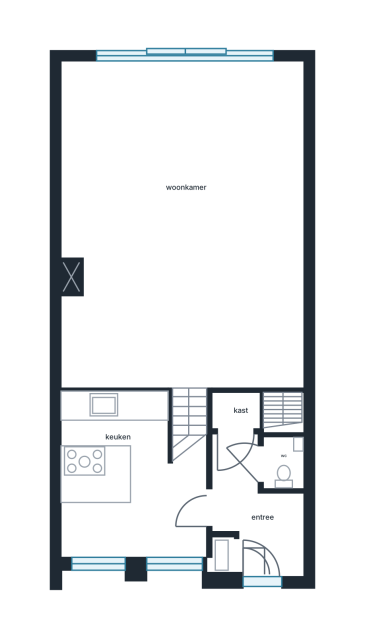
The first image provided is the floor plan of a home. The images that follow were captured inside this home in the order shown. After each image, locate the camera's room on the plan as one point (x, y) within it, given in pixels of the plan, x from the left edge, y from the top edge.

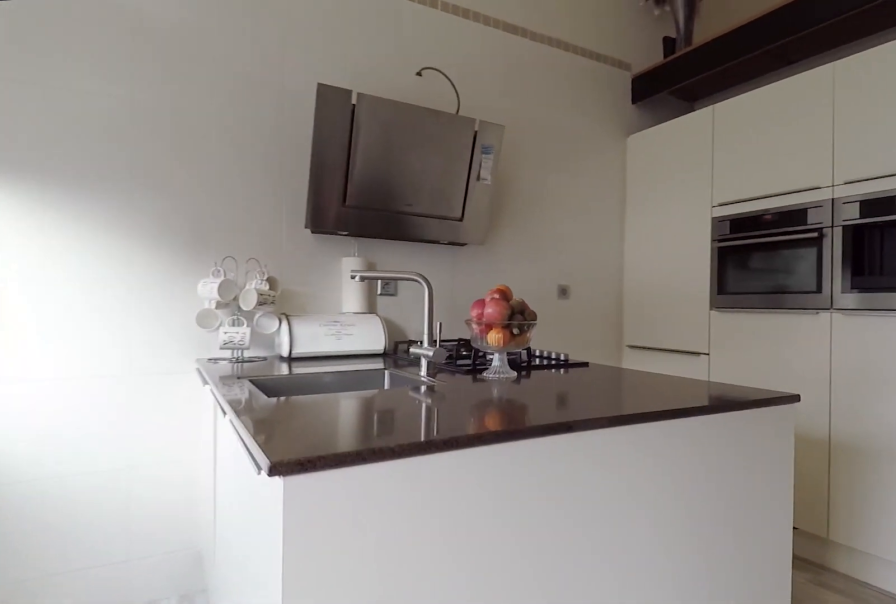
(128, 479)
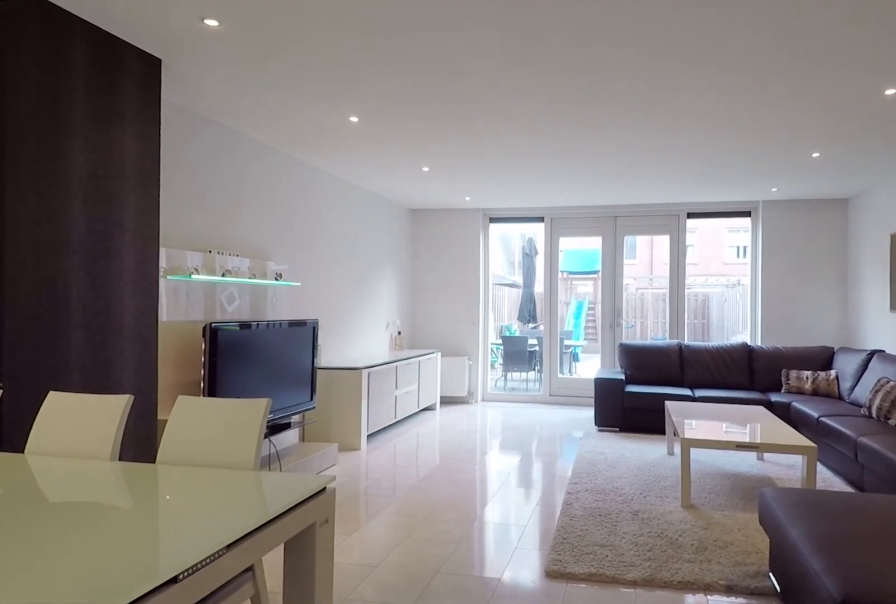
(178, 204)
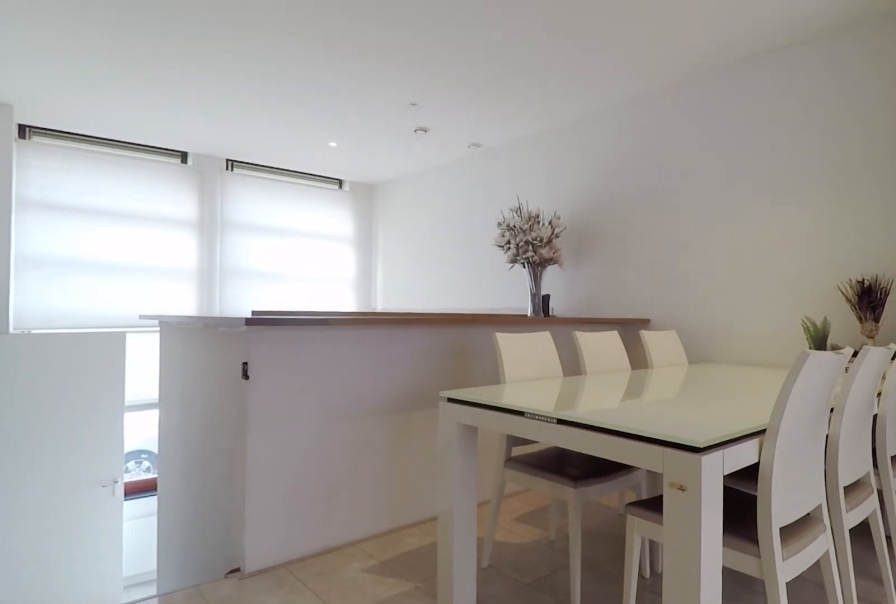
(178, 204)
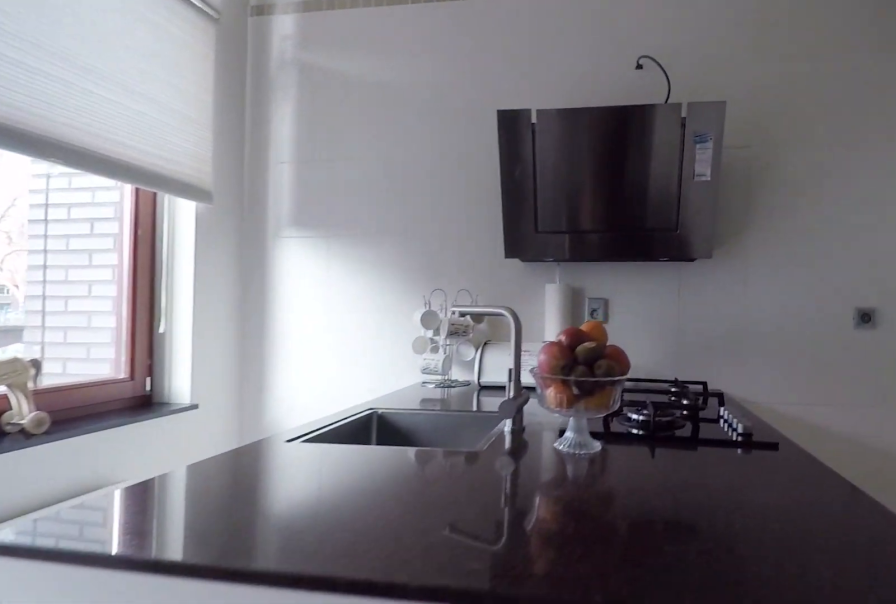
(129, 479)
